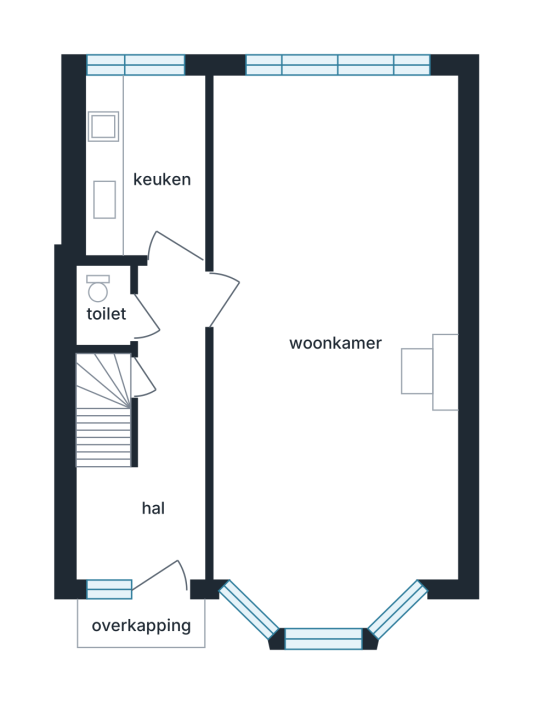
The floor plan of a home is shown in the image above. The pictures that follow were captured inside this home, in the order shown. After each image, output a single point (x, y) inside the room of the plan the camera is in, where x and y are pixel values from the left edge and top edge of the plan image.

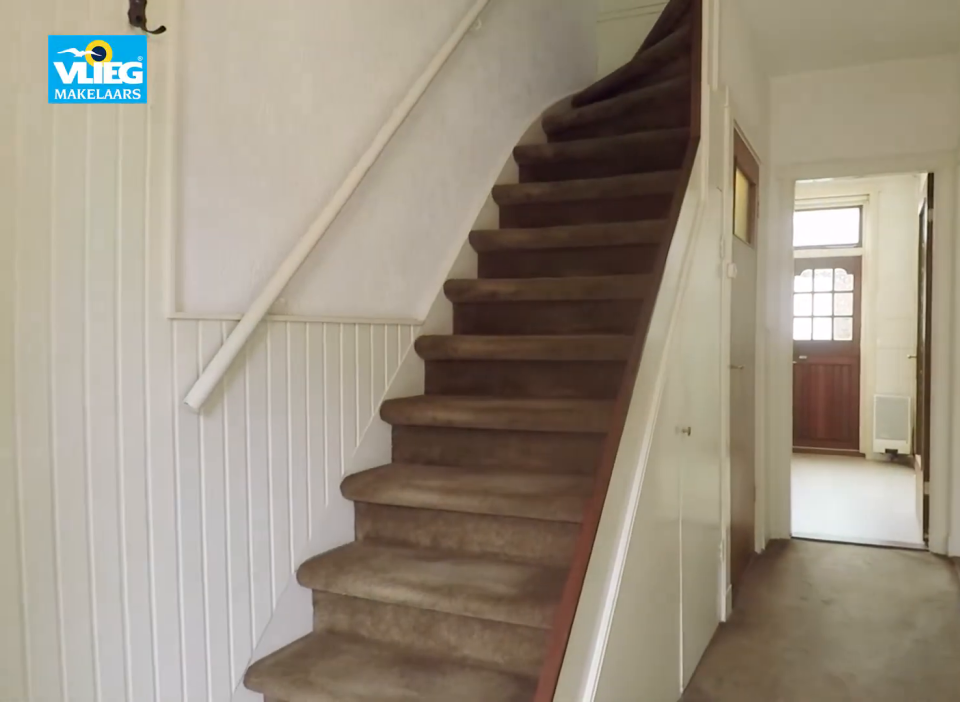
(155, 446)
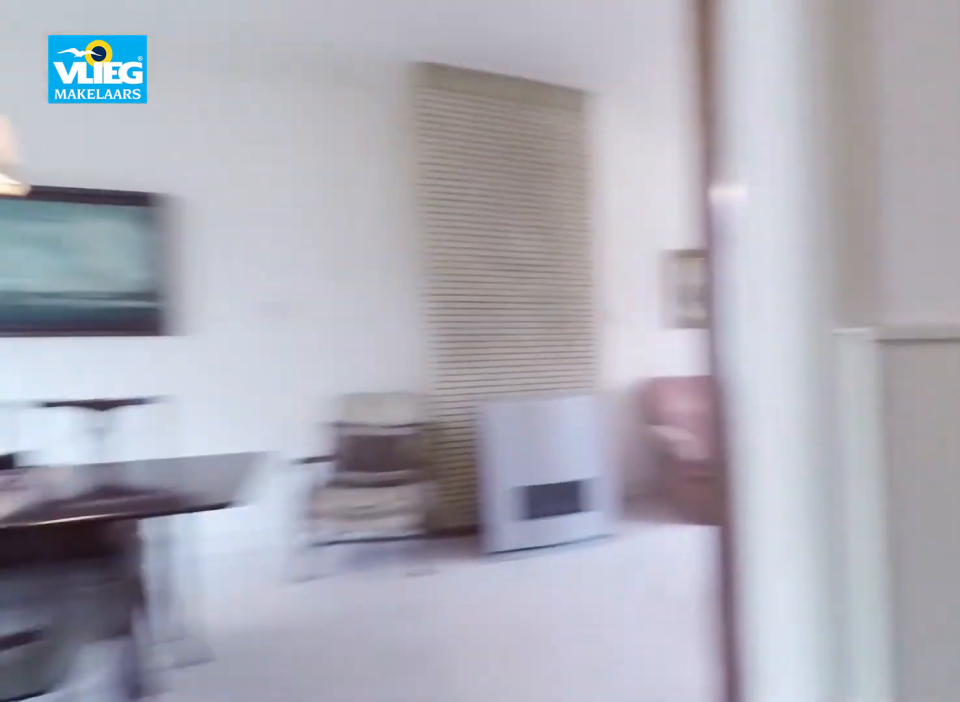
(155, 446)
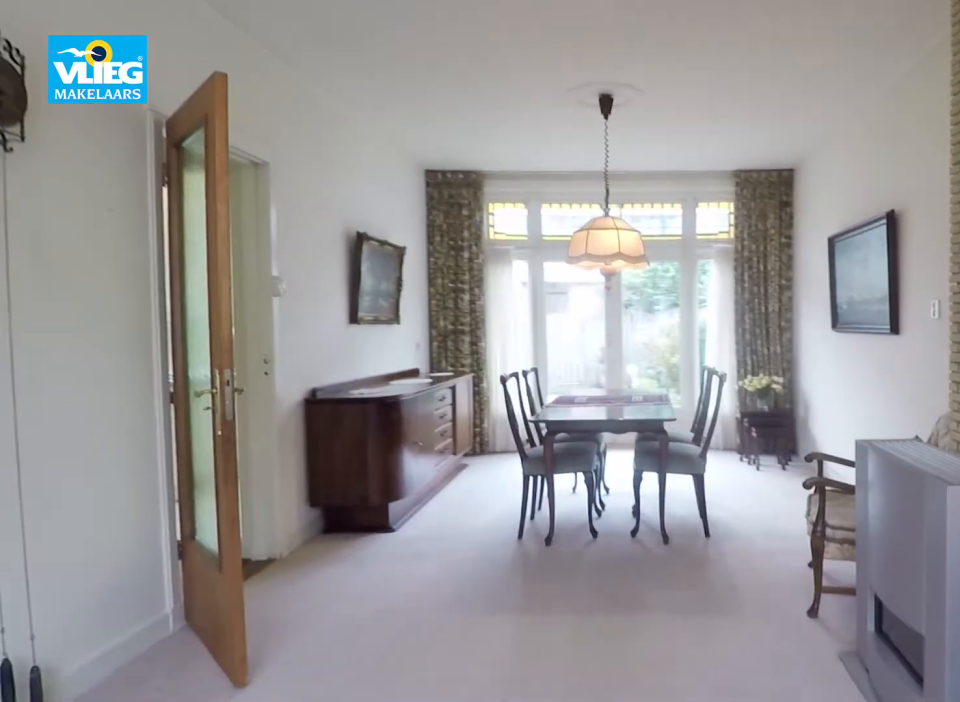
(327, 126)
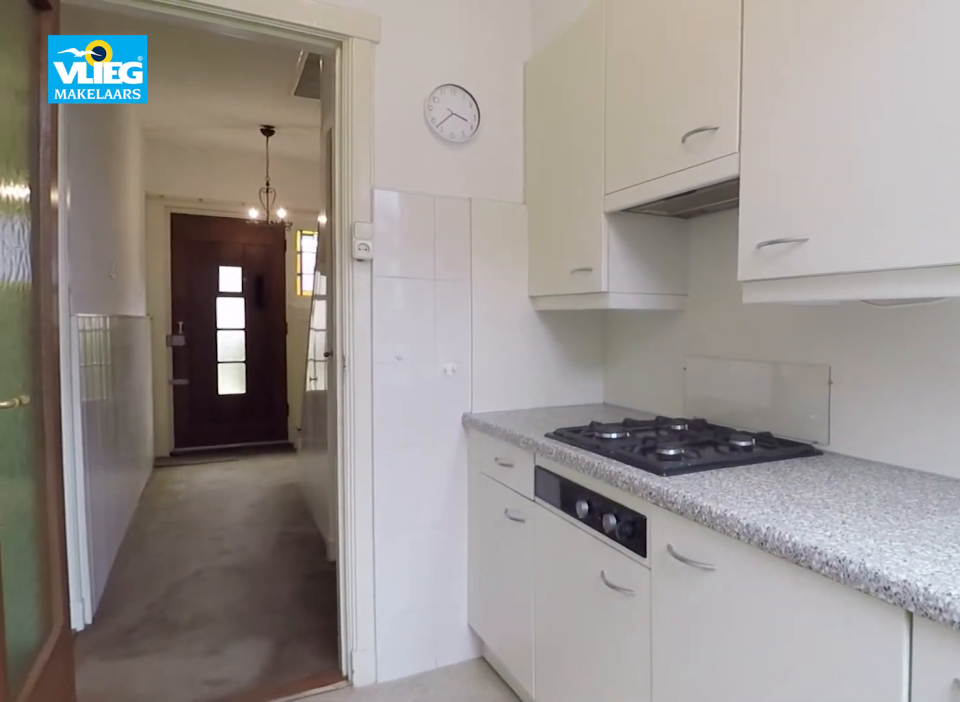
(146, 164)
